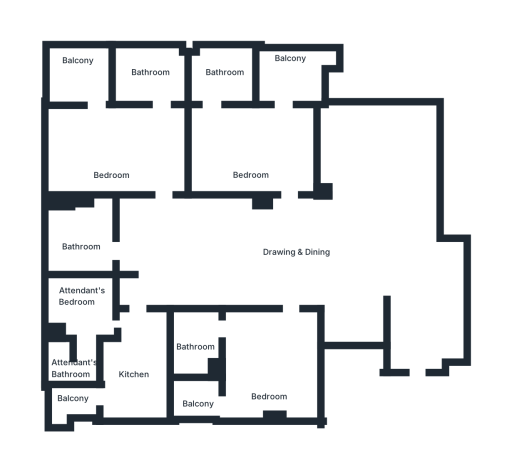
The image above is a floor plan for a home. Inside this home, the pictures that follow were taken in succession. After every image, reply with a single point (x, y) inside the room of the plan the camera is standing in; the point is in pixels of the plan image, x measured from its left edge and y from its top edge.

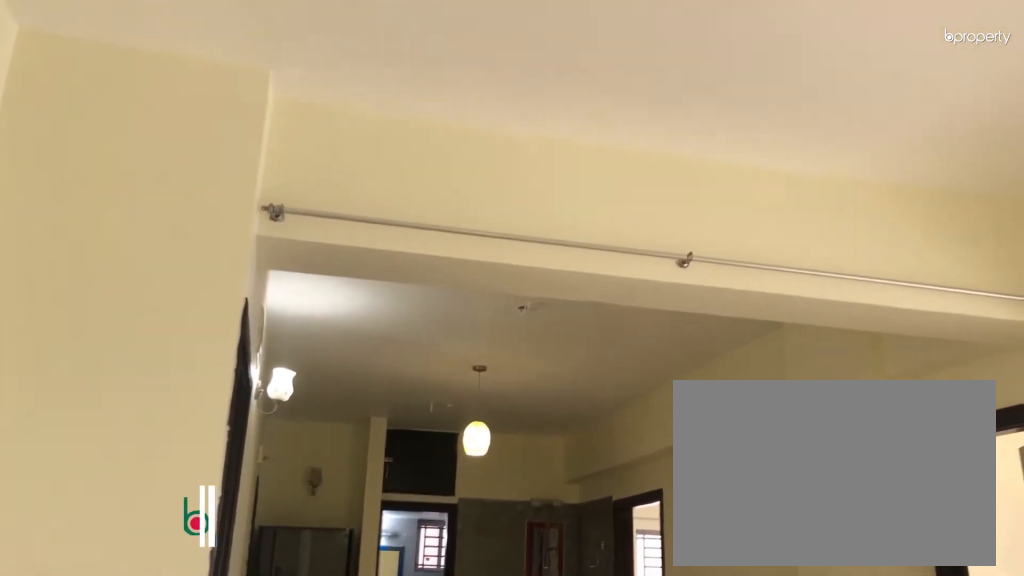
(322, 260)
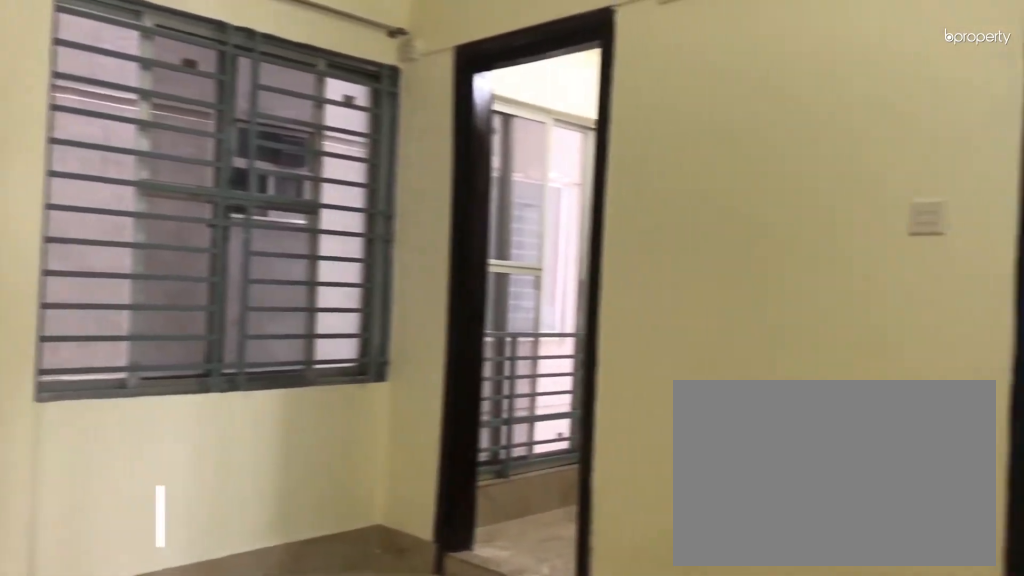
(266, 358)
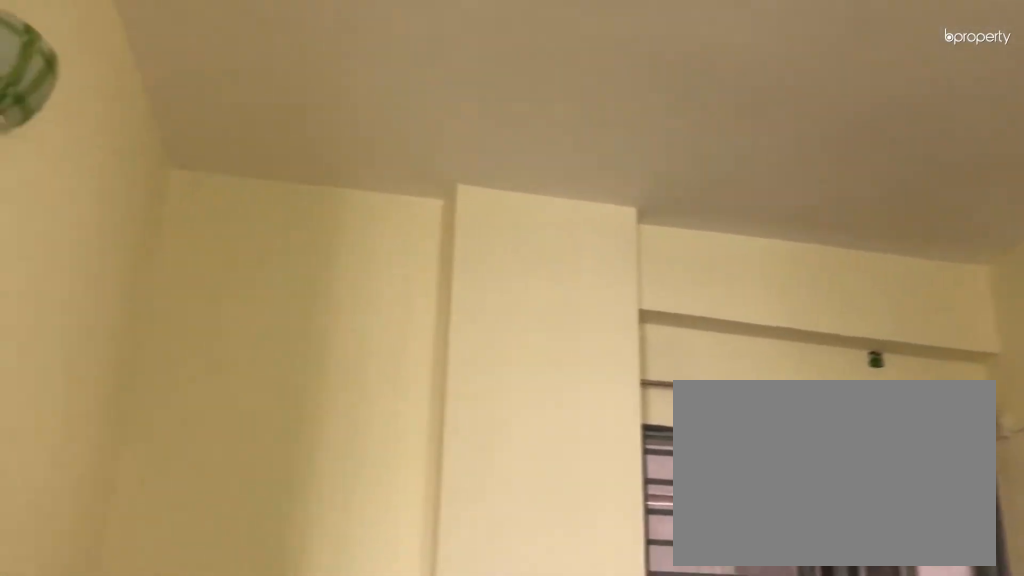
(266, 358)
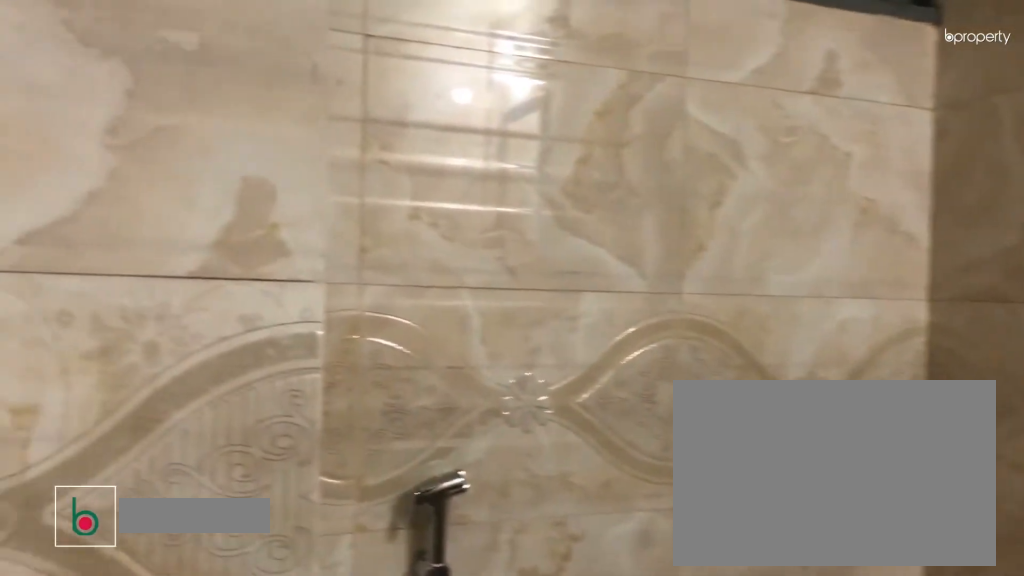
(195, 349)
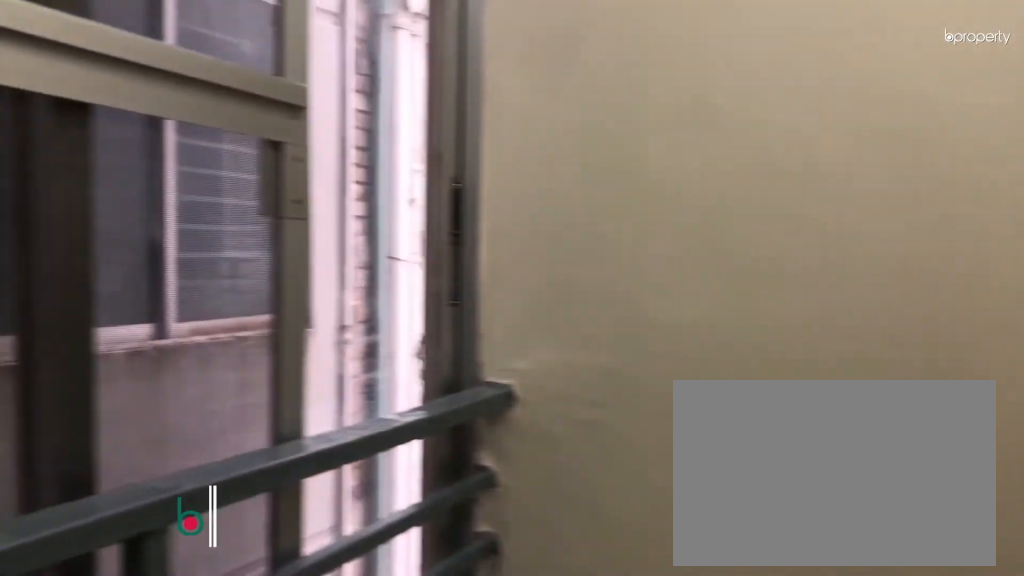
(198, 403)
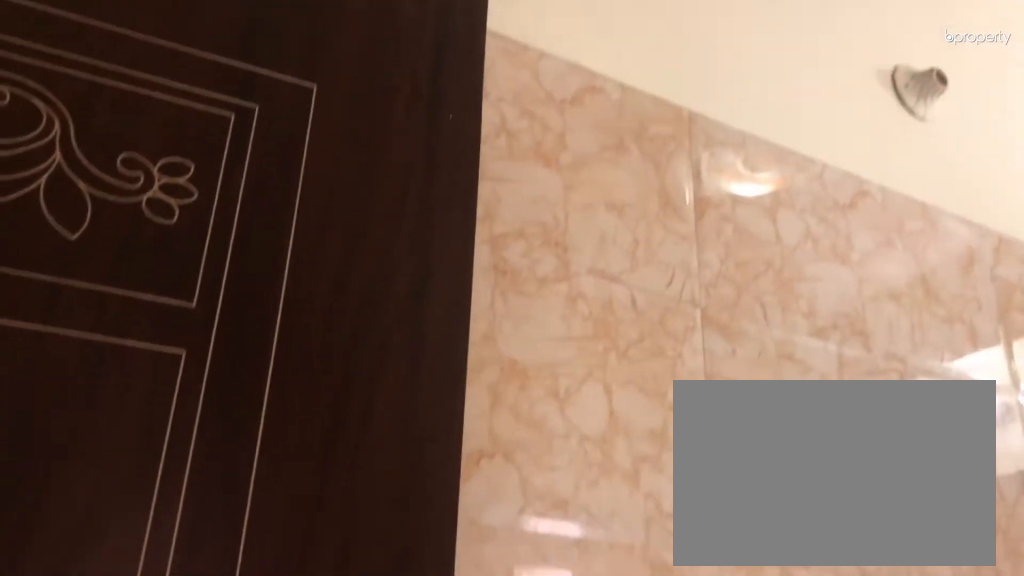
(138, 370)
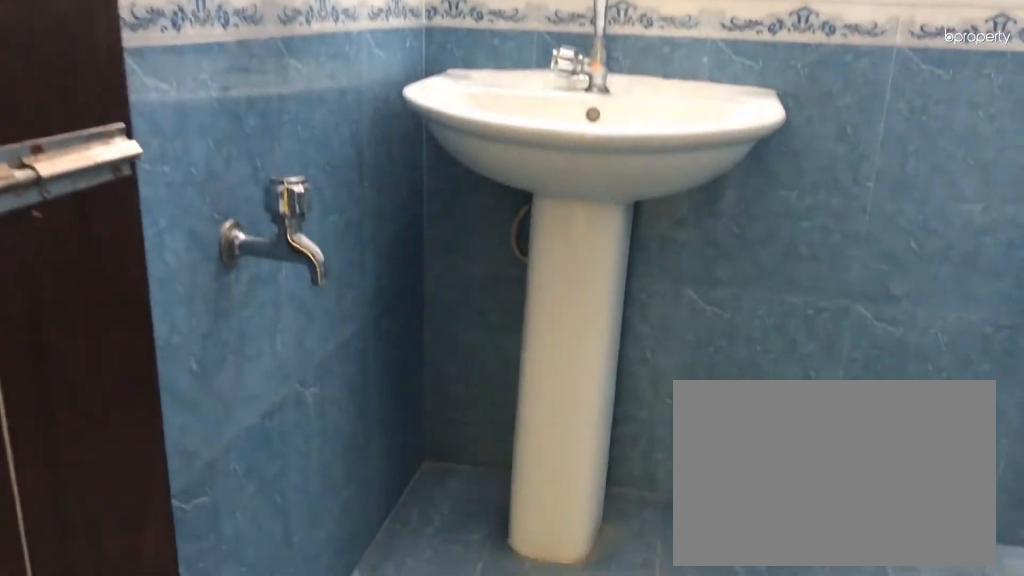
(81, 239)
